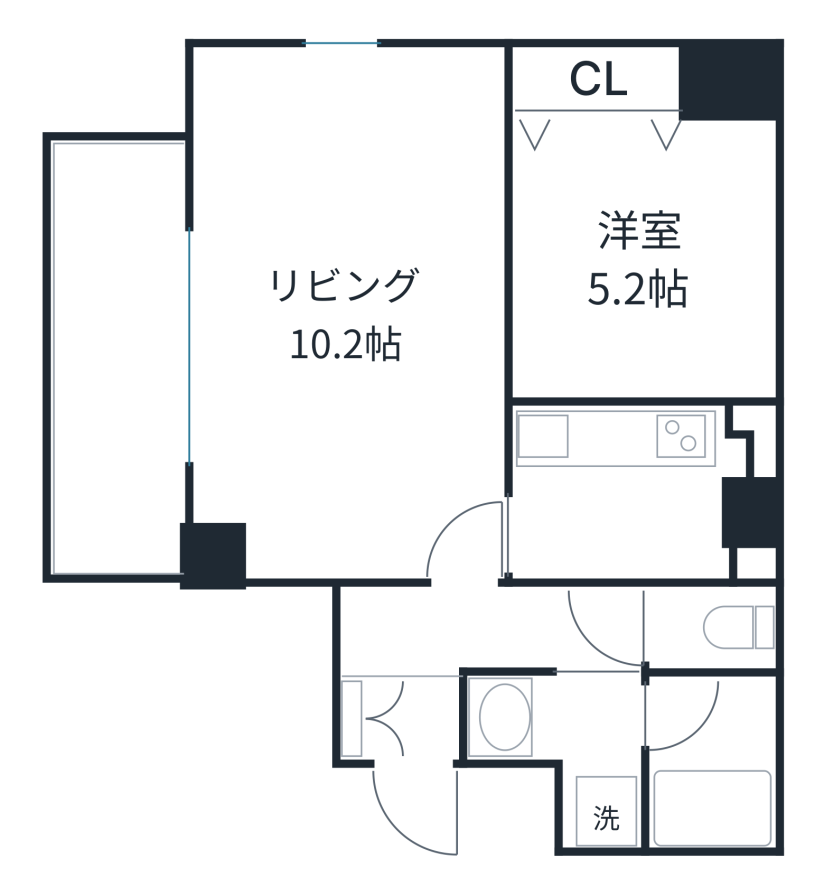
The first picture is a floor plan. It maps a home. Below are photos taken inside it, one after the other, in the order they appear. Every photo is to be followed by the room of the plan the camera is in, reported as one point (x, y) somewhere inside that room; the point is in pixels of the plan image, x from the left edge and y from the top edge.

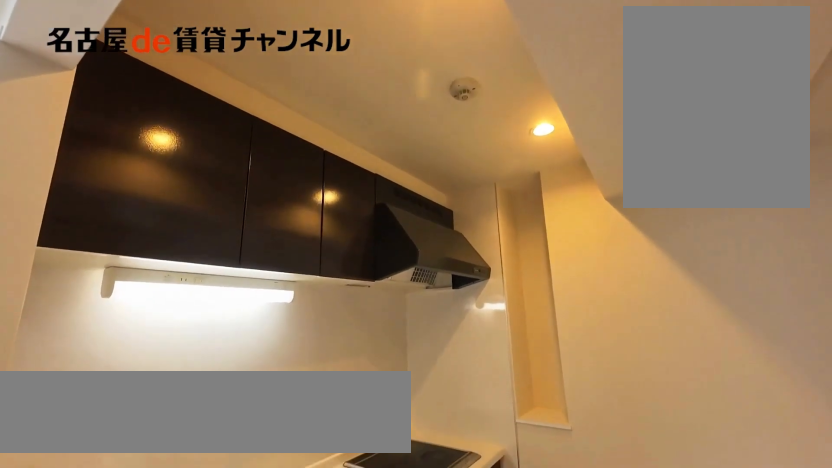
(640, 490)
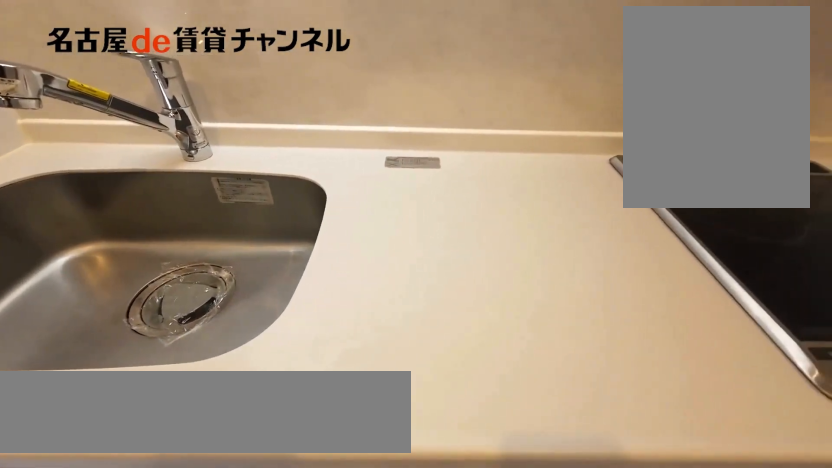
(640, 490)
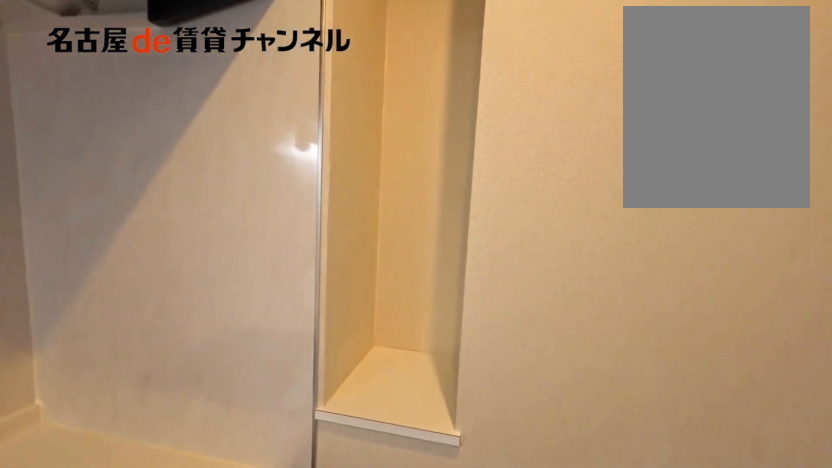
(640, 490)
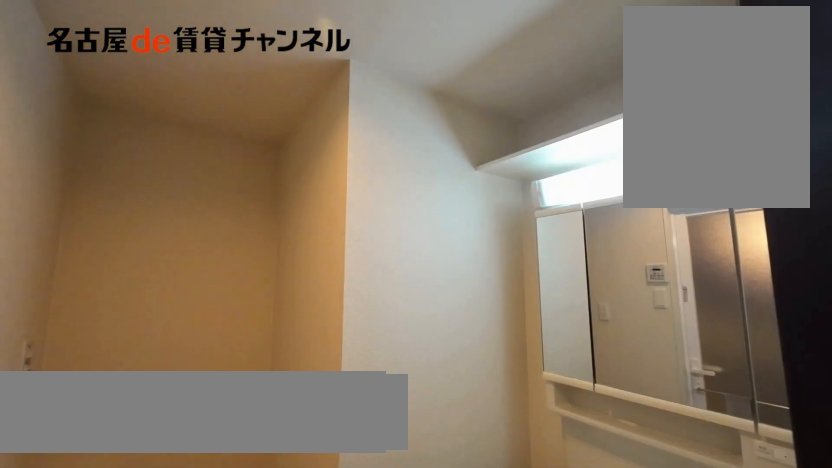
(573, 745)
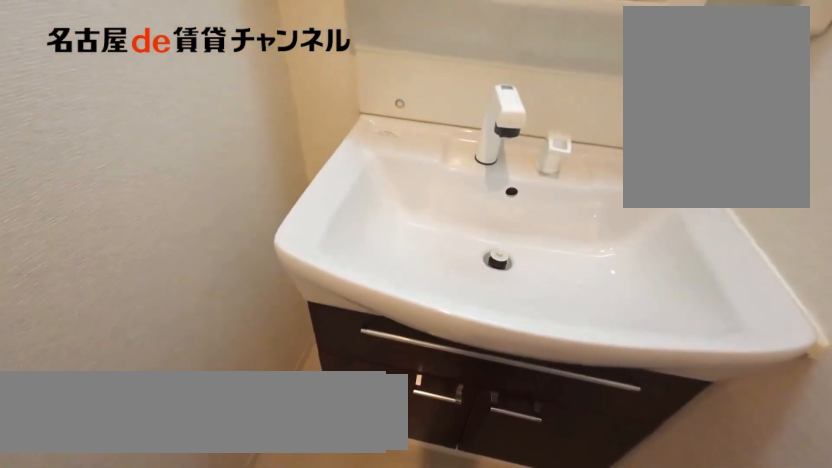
(573, 745)
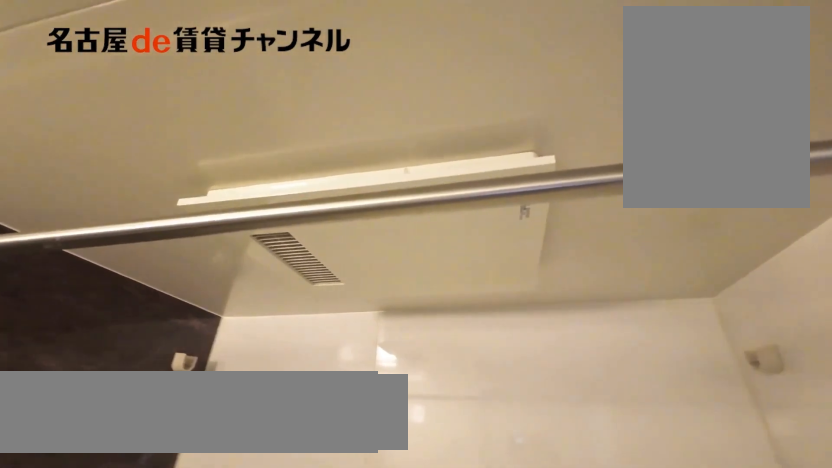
(709, 762)
